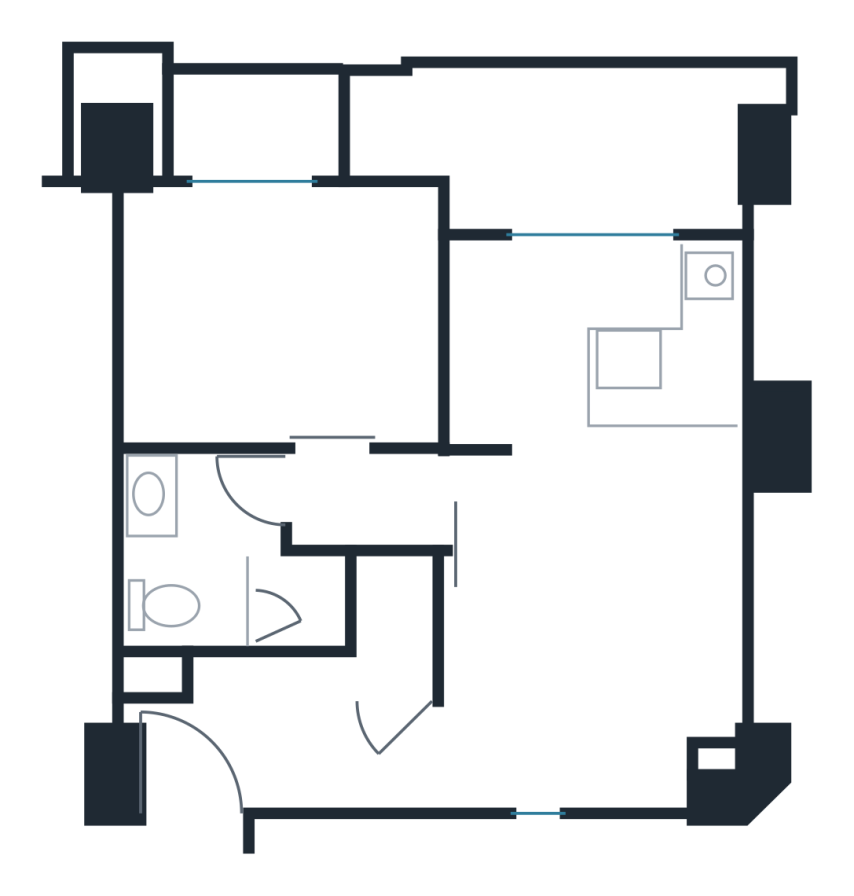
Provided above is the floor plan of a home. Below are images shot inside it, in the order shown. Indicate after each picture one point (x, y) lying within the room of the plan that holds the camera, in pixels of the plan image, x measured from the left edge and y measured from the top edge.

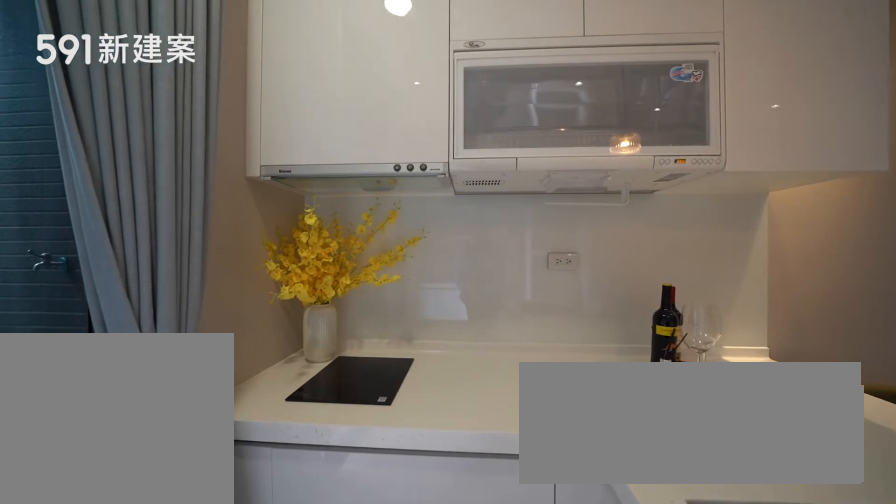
(596, 347)
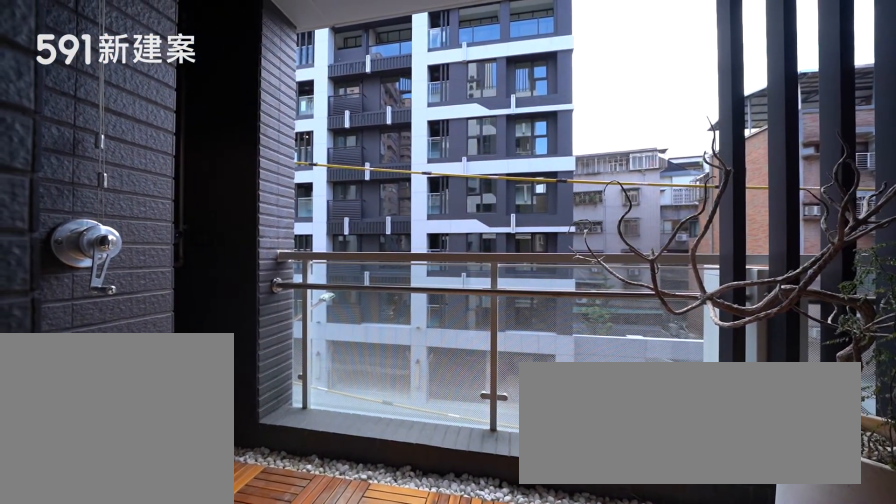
(558, 143)
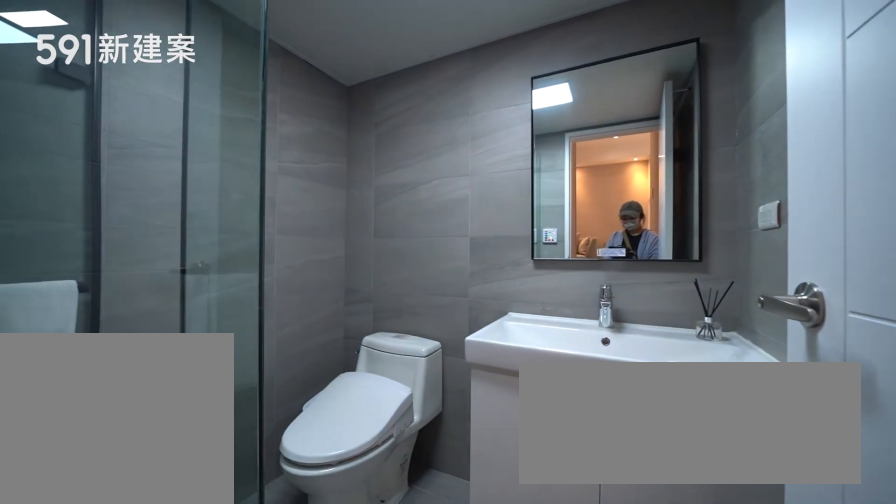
(221, 564)
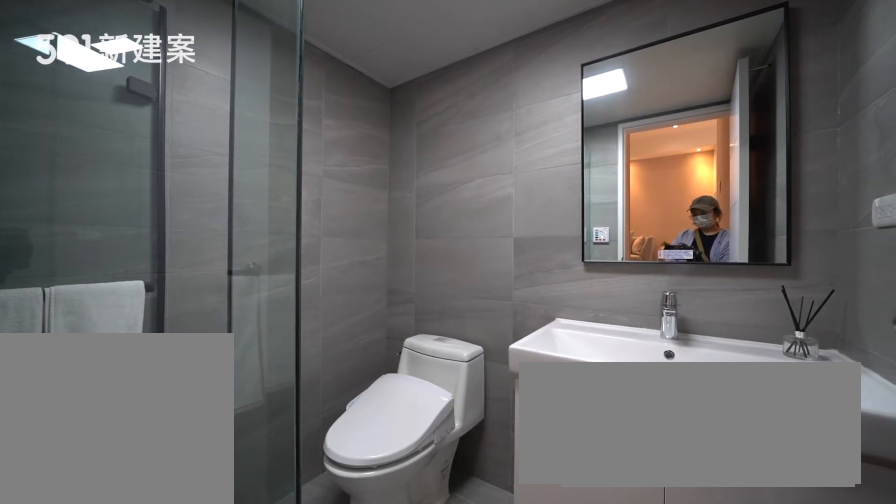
(221, 564)
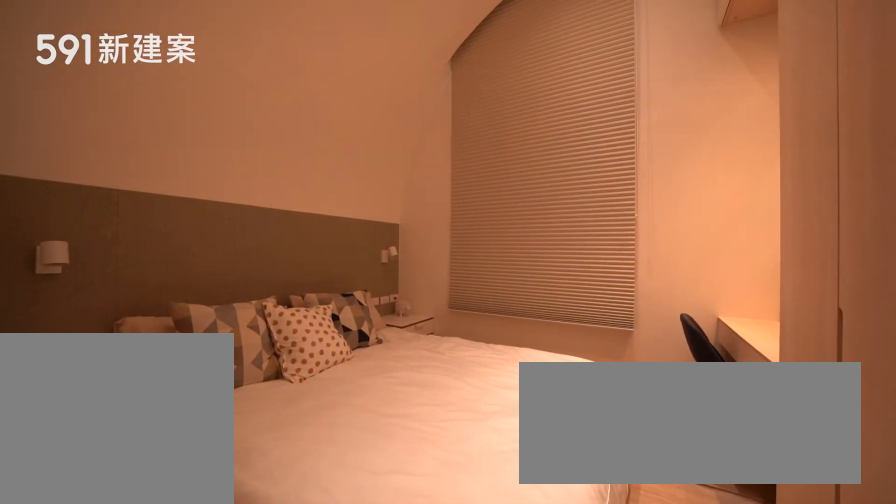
(280, 314)
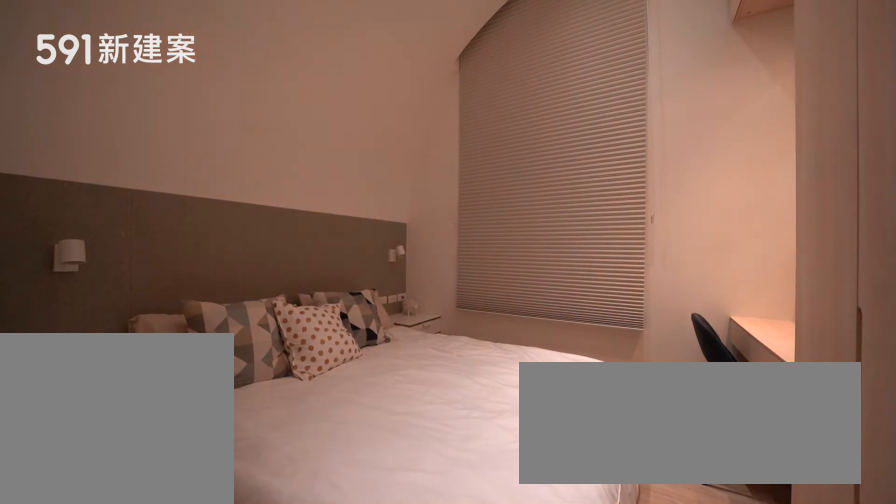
(280, 314)
